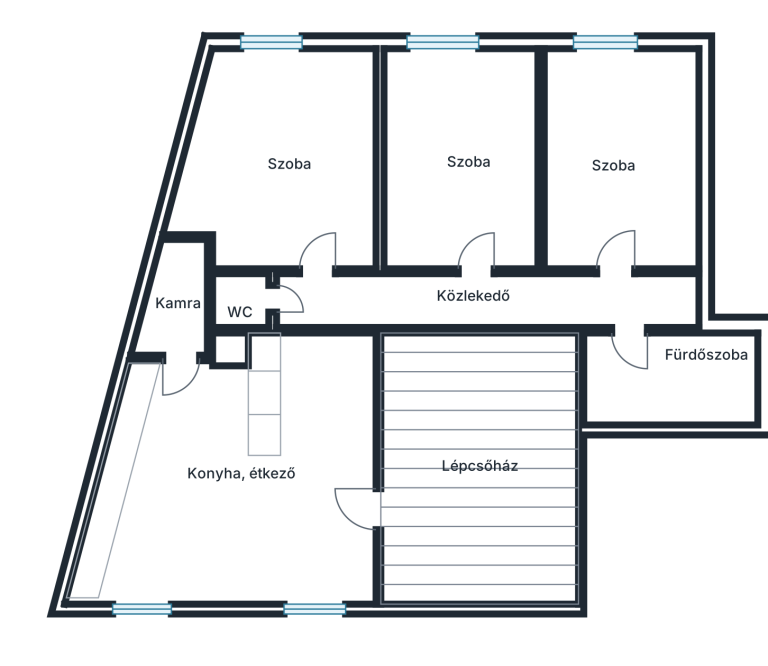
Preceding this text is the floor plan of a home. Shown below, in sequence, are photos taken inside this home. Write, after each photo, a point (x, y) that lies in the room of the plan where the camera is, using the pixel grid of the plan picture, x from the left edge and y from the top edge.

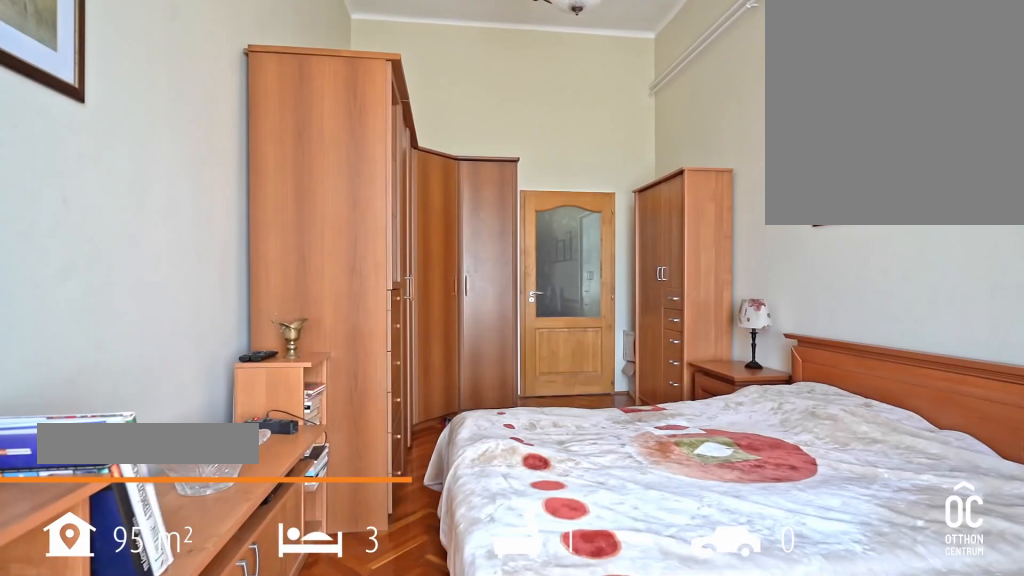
(613, 156)
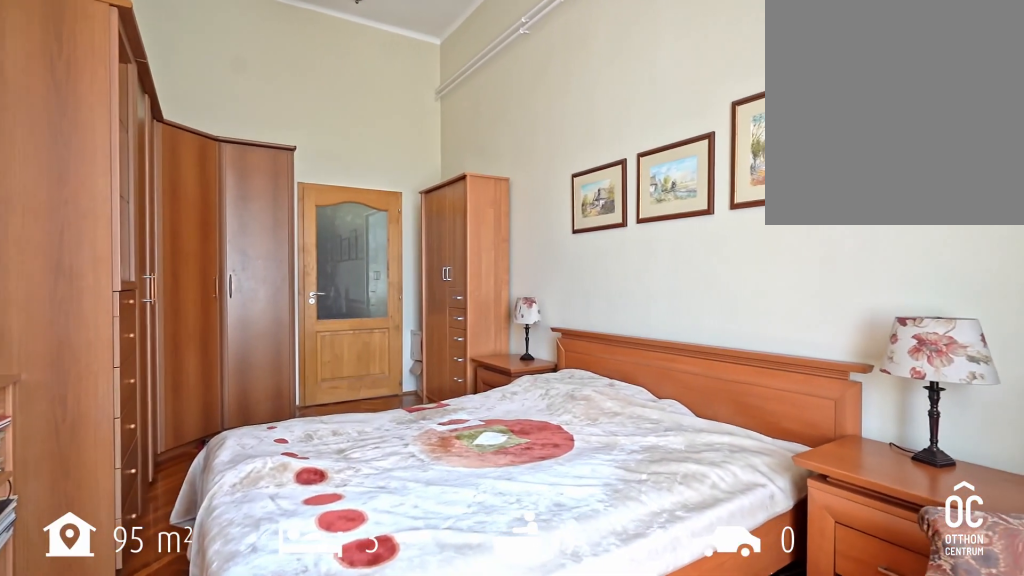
(613, 156)
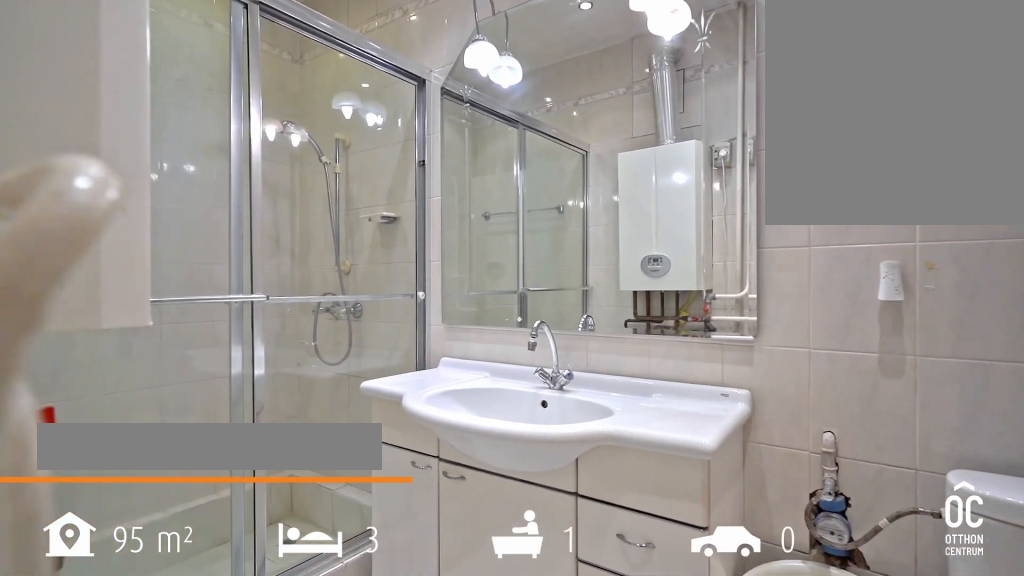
(671, 381)
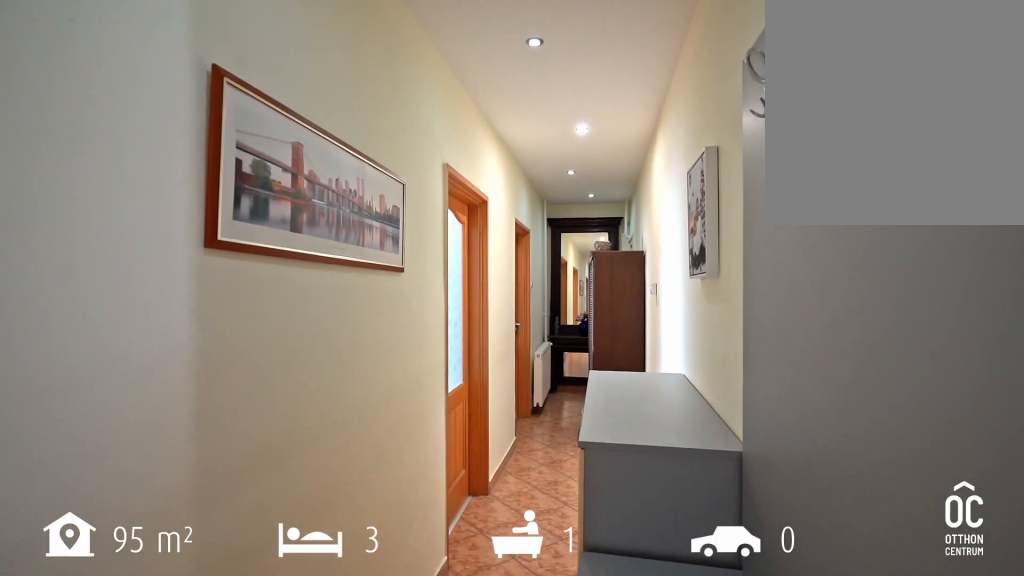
(472, 298)
